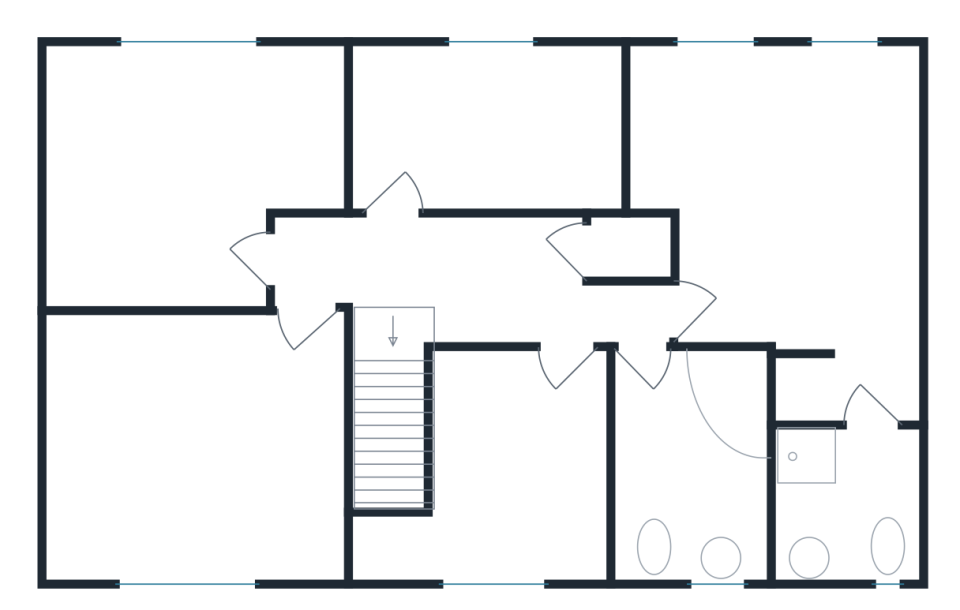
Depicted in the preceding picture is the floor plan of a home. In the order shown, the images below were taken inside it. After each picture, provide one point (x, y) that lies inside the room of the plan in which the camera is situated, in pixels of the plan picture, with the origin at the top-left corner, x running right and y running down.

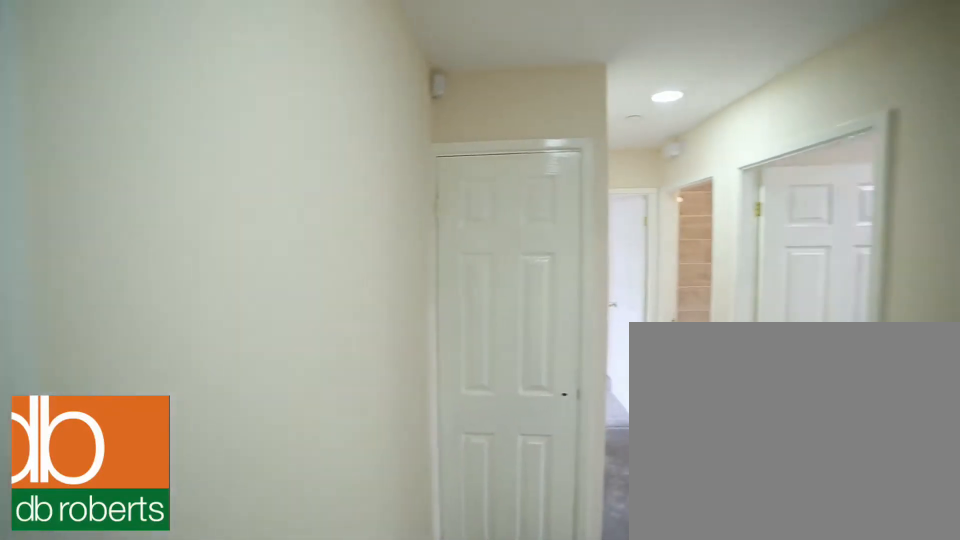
(466, 283)
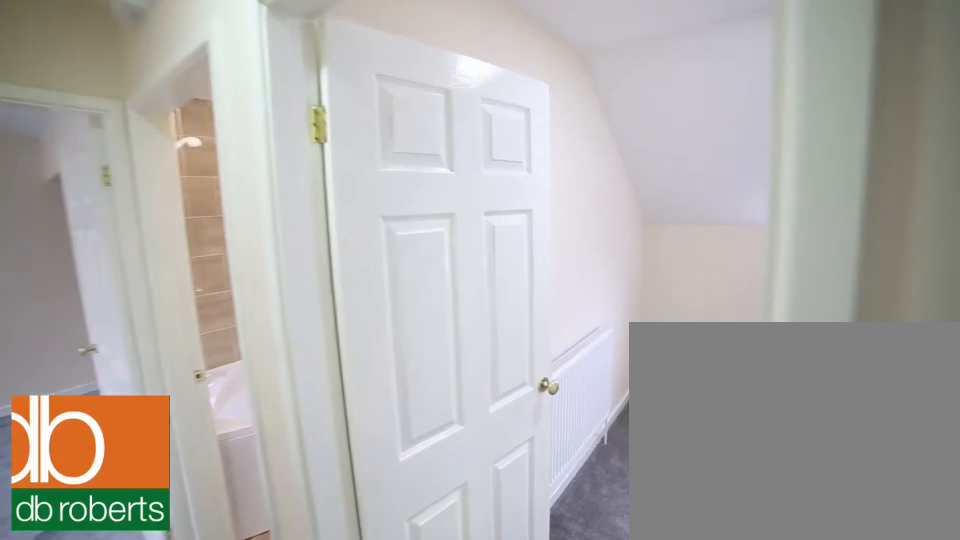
(466, 283)
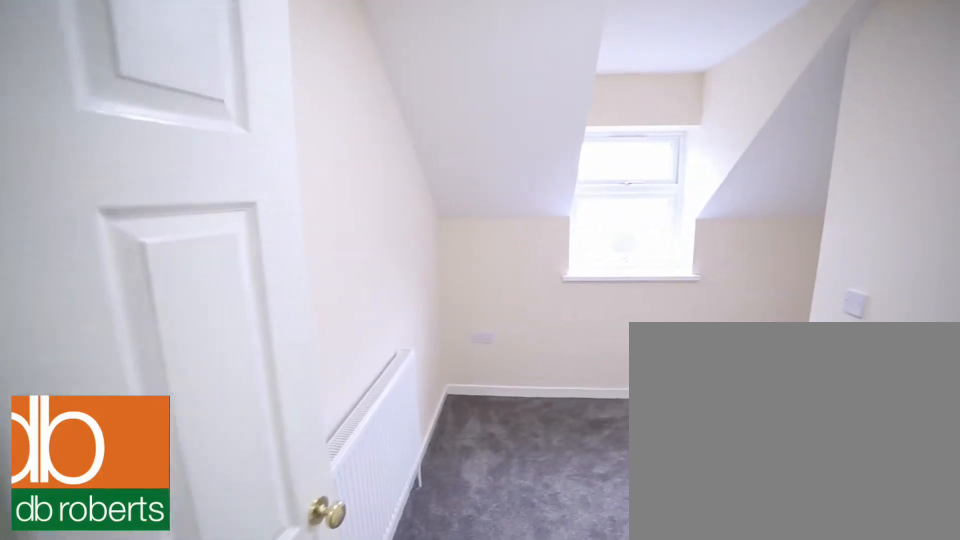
(504, 477)
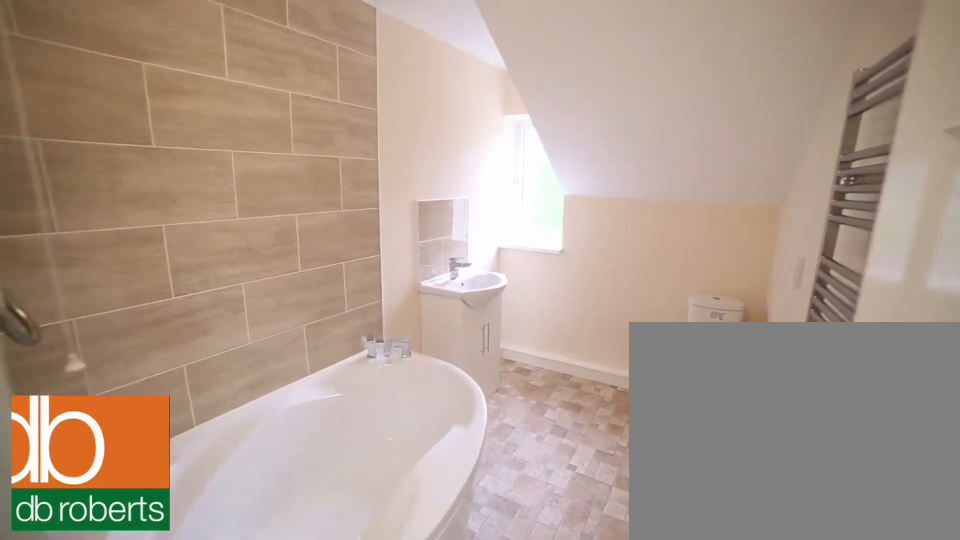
(693, 467)
